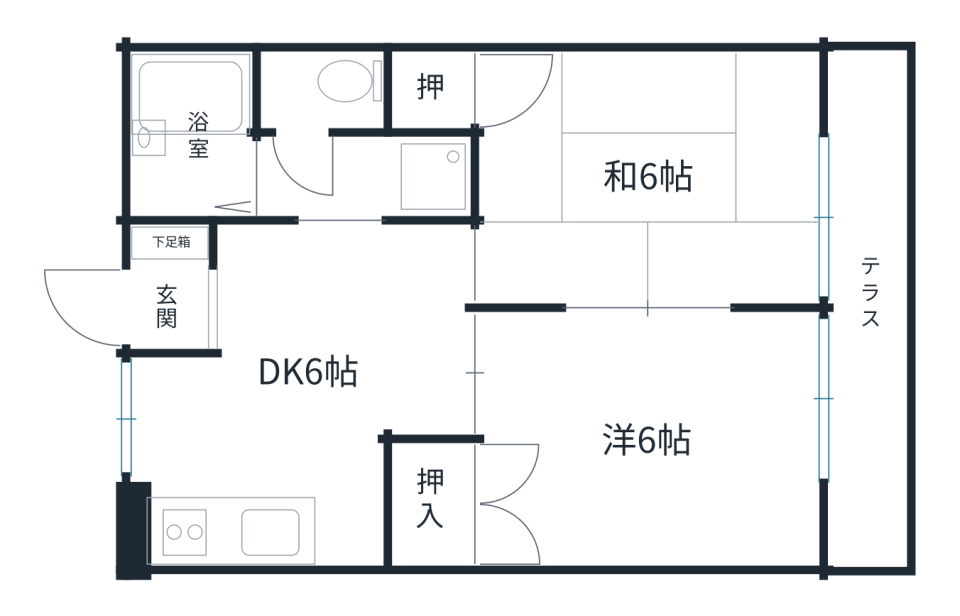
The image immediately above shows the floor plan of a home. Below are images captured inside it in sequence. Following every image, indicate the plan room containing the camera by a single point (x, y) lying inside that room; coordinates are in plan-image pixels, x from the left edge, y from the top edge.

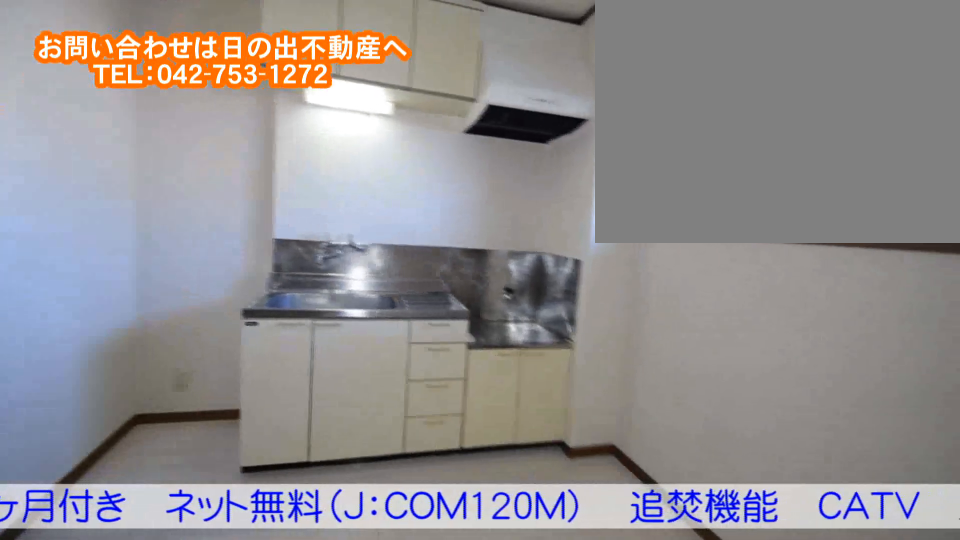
(315, 412)
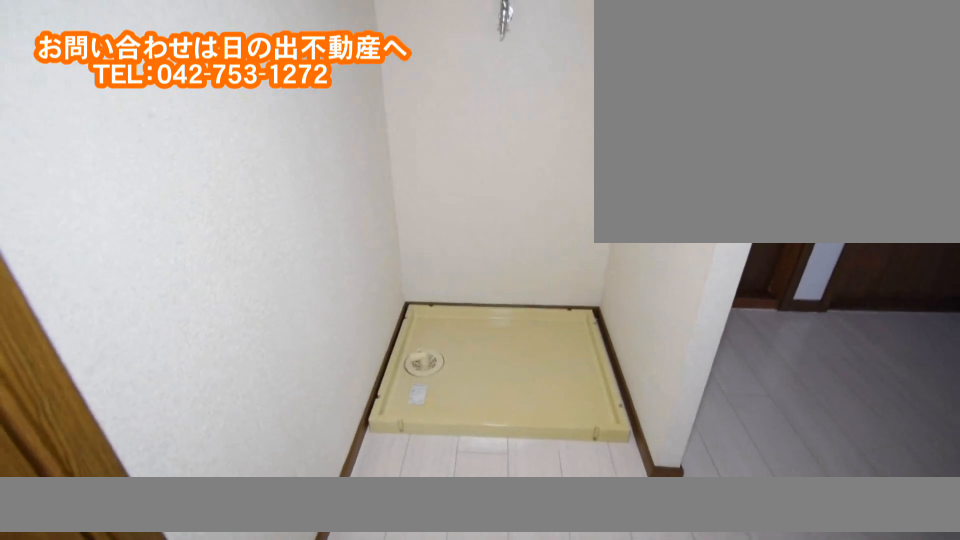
(336, 174)
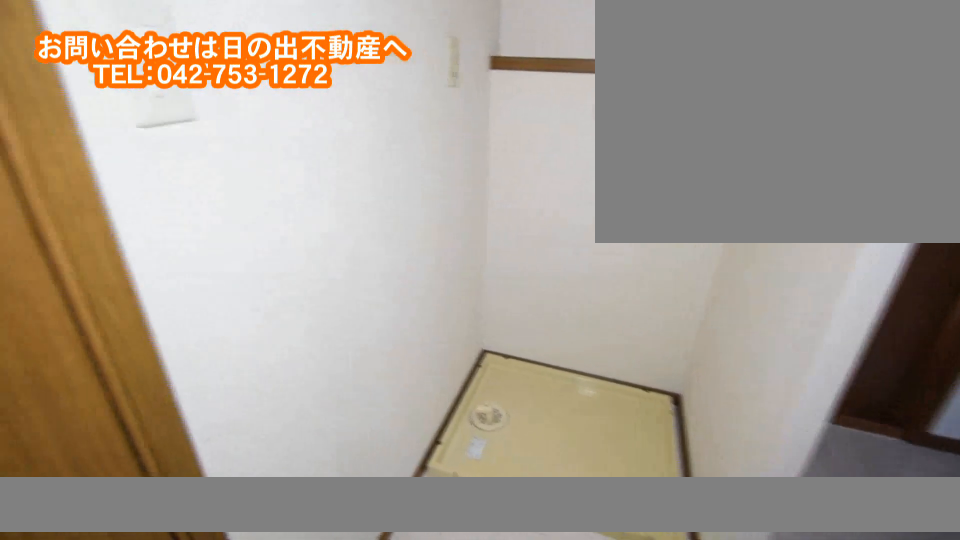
(336, 175)
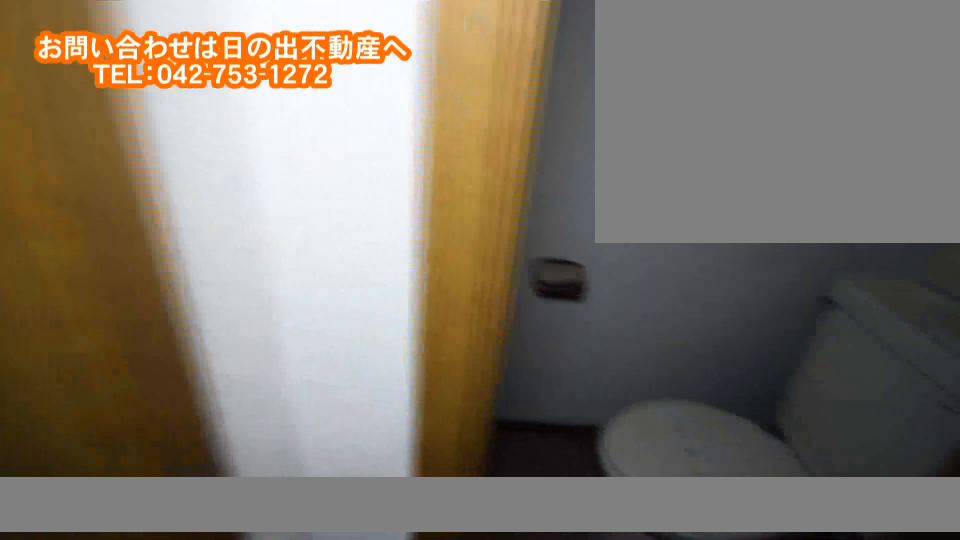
(312, 84)
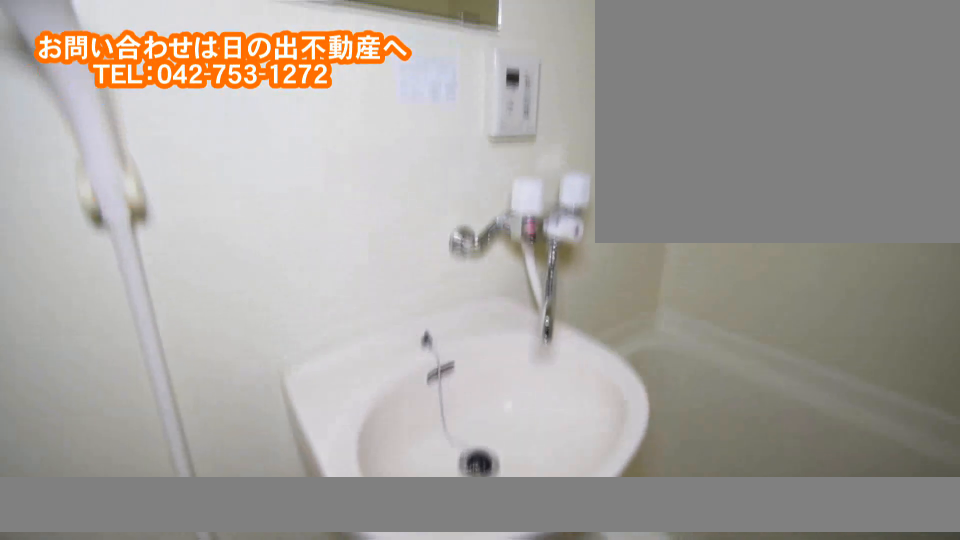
(194, 158)
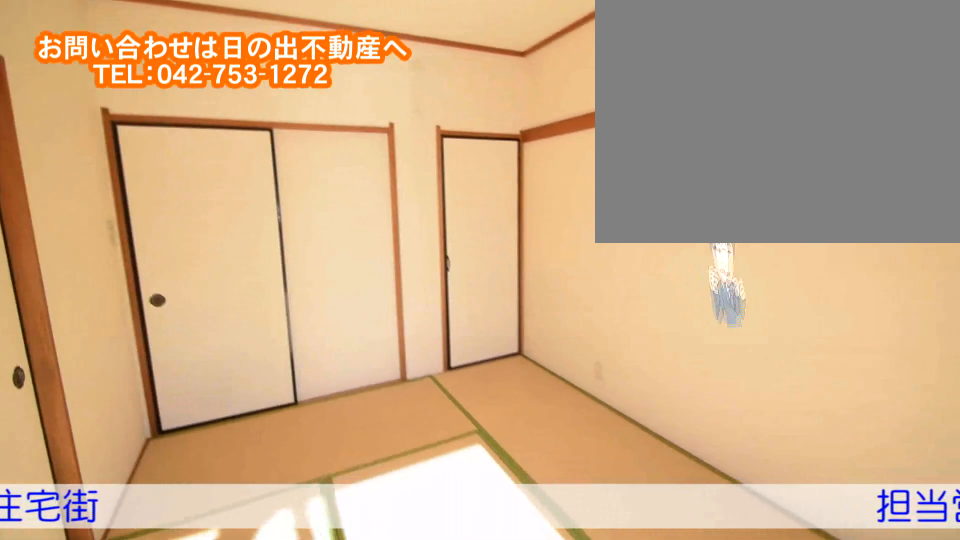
(731, 175)
